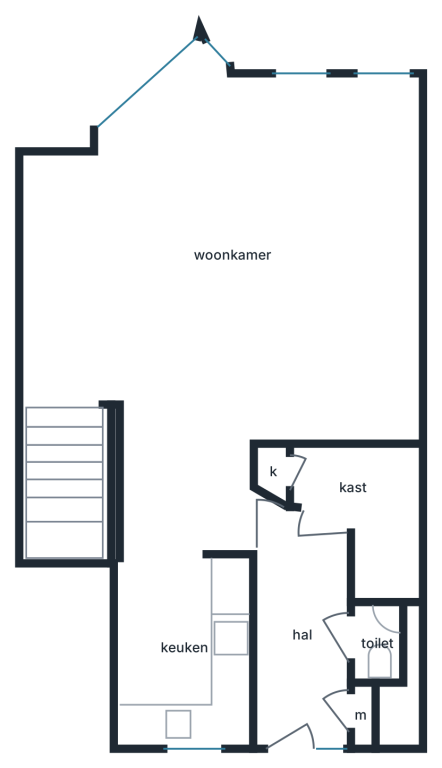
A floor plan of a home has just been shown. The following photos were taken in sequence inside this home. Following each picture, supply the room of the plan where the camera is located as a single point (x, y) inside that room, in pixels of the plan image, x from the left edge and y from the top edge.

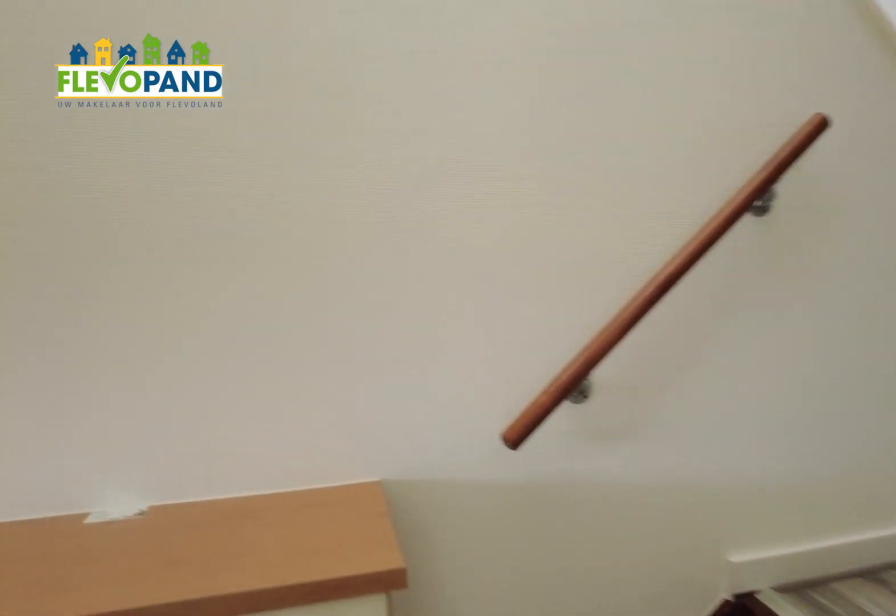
(231, 371)
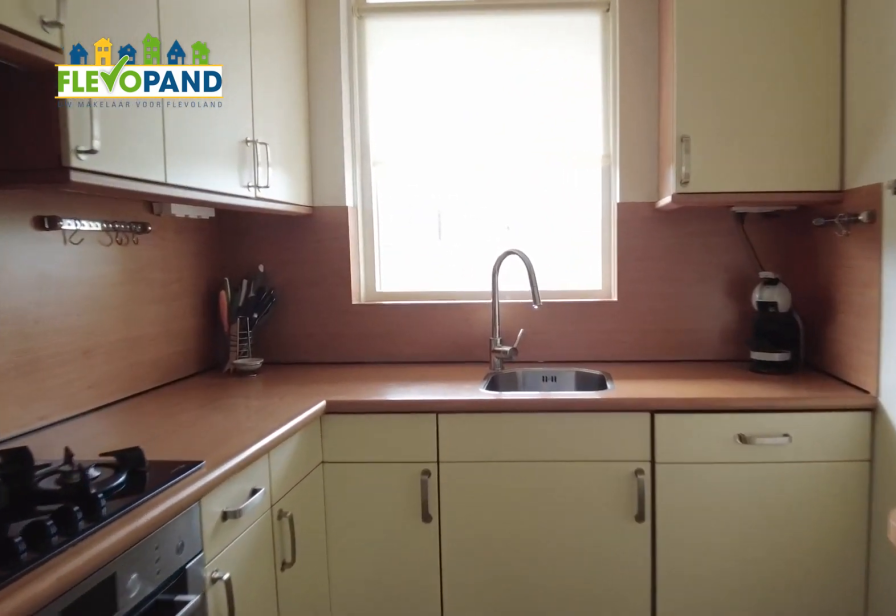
(185, 649)
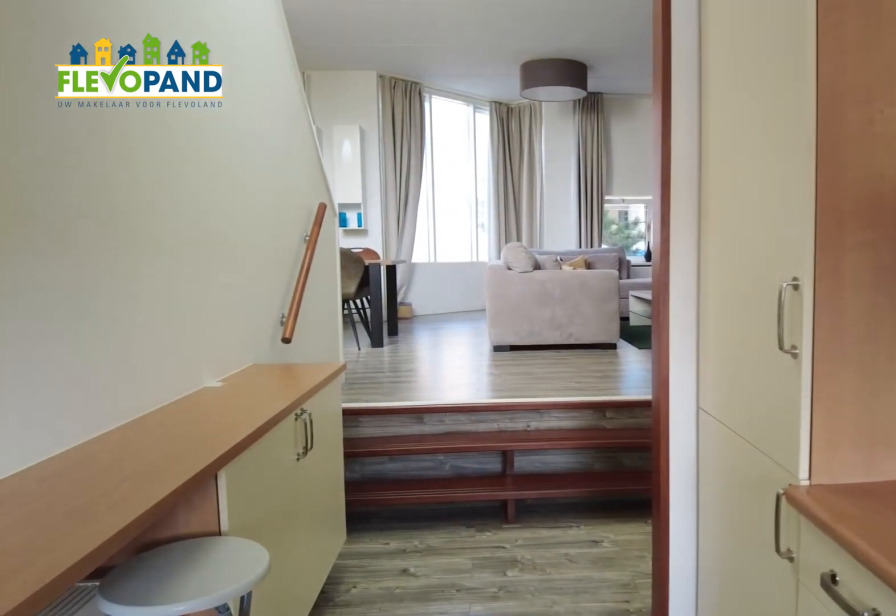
(185, 649)
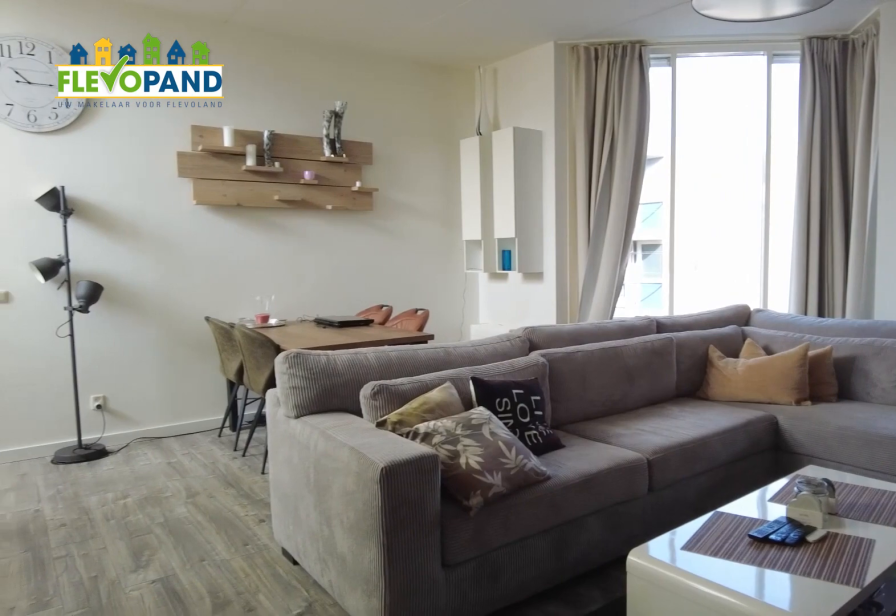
(231, 370)
